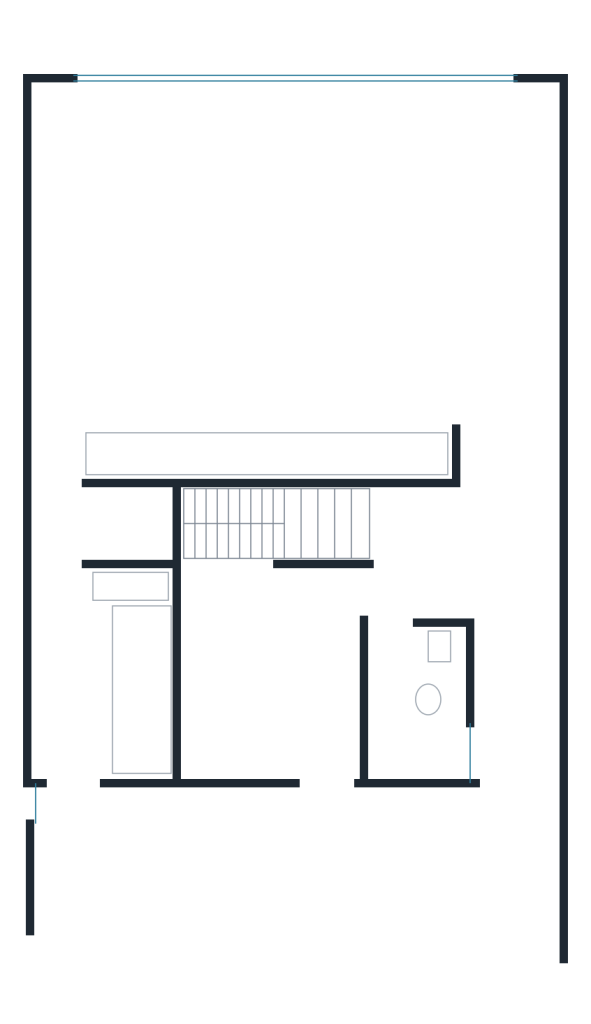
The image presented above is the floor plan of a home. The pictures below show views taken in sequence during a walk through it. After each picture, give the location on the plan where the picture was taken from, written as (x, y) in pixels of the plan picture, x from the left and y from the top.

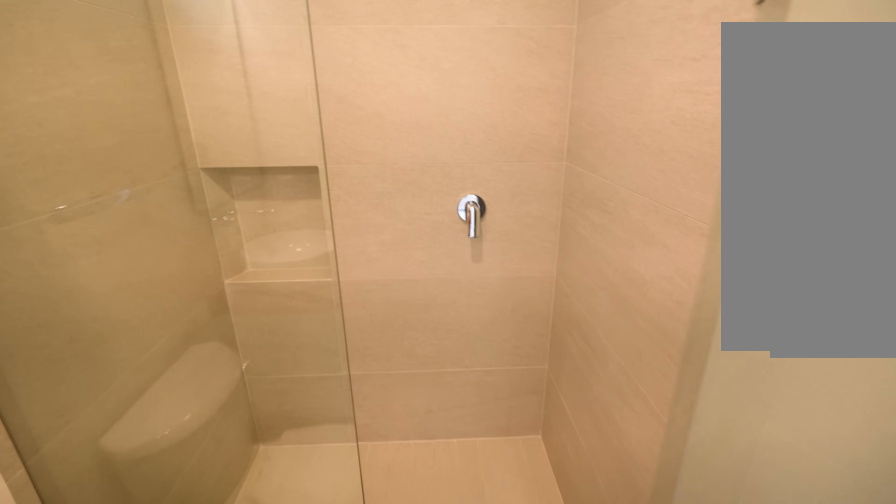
(389, 675)
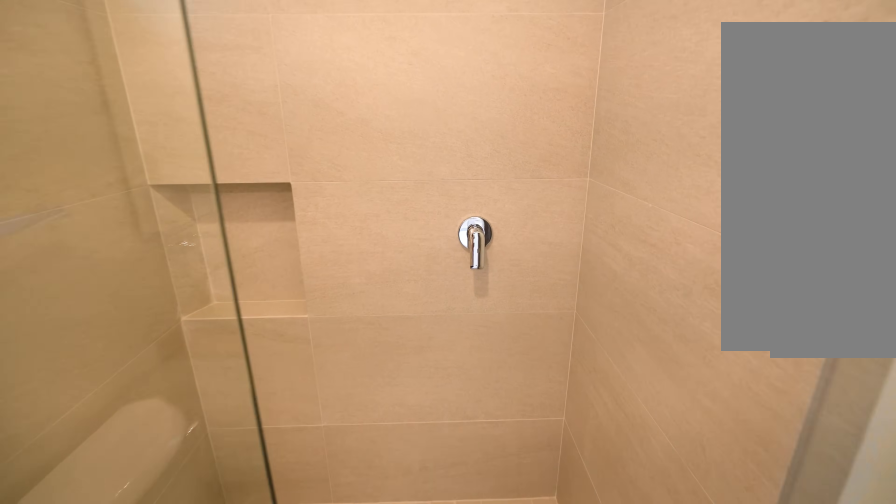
(393, 681)
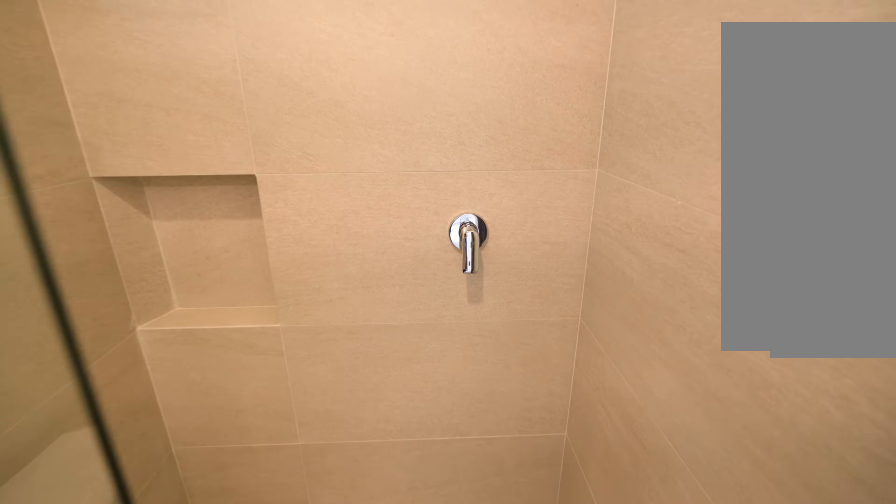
(396, 690)
